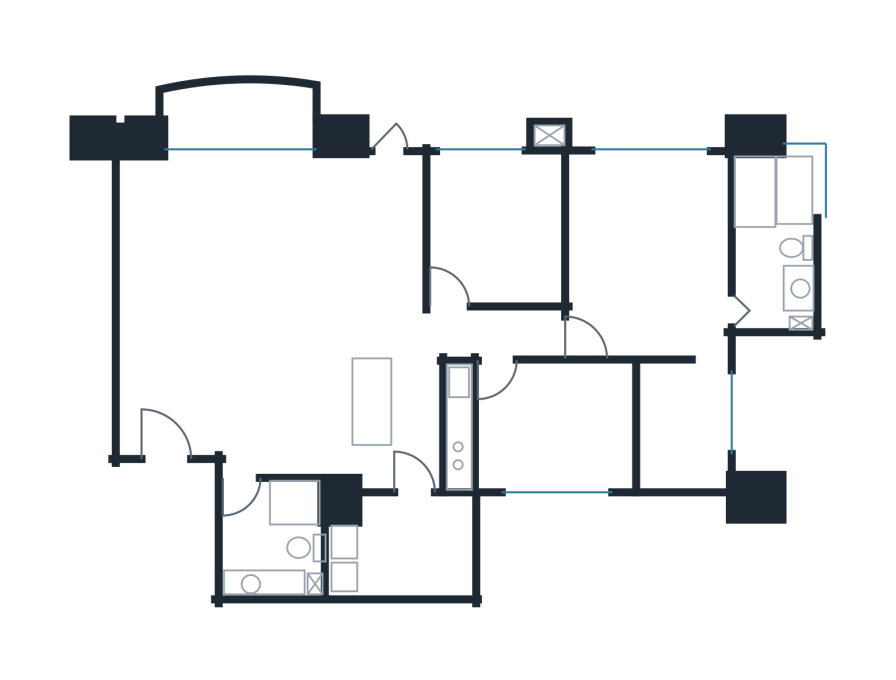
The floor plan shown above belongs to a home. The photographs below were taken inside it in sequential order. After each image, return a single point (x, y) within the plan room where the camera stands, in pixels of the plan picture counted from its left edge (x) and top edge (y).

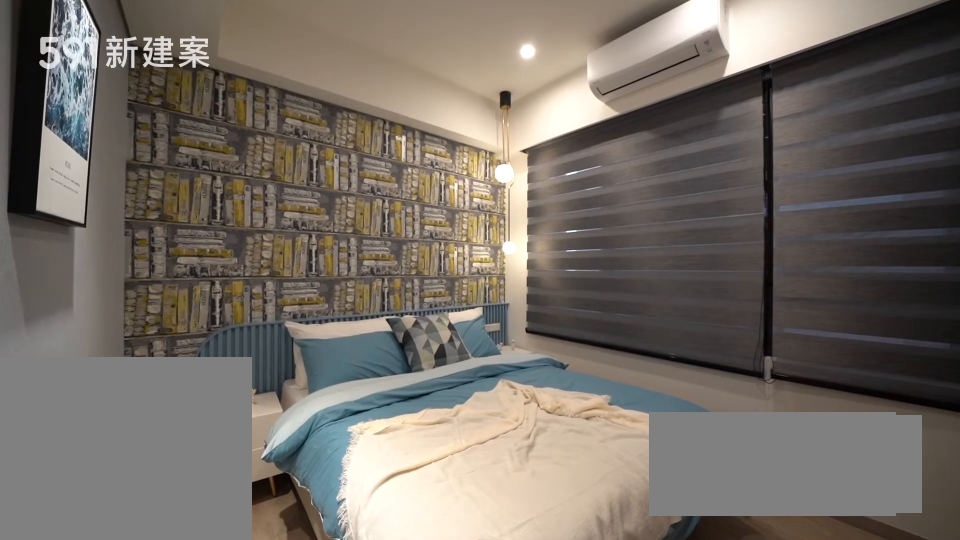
(558, 429)
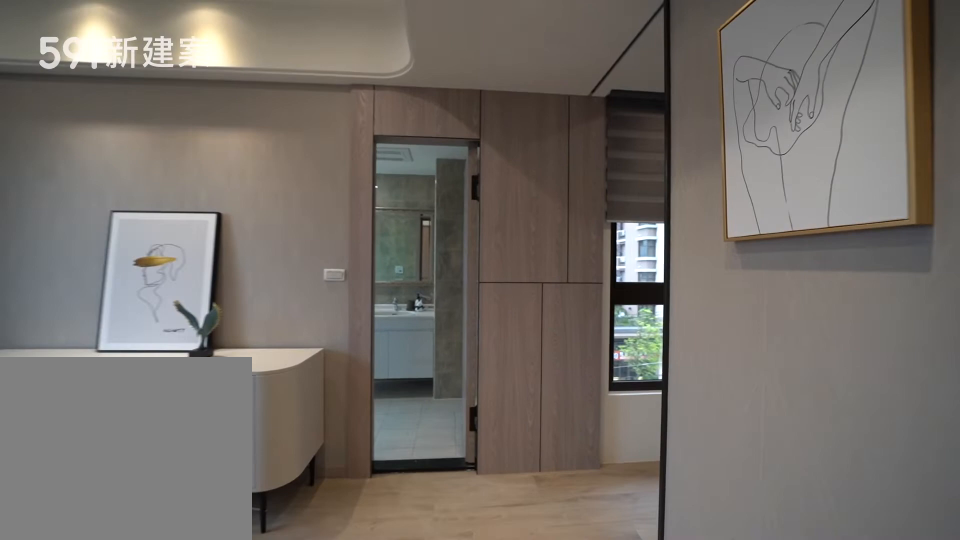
(659, 297)
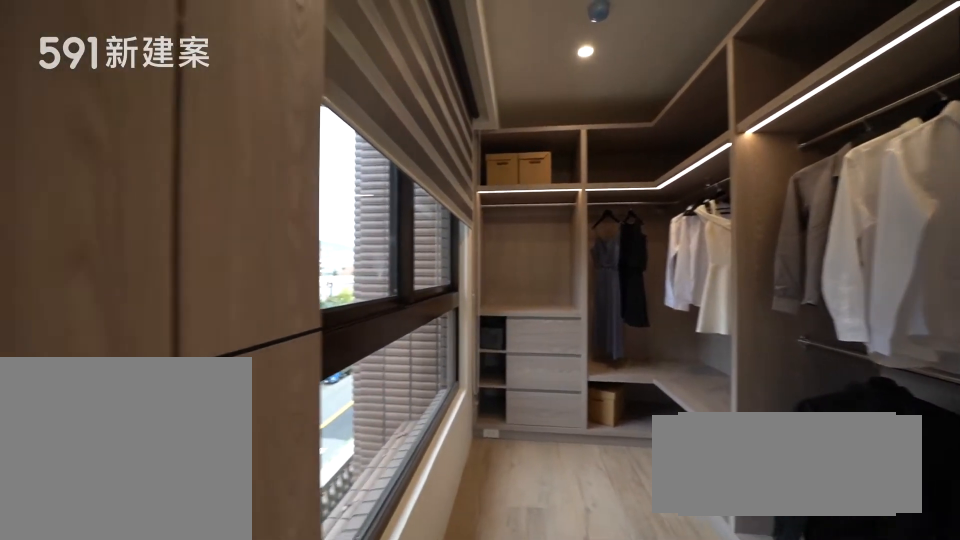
(659, 297)
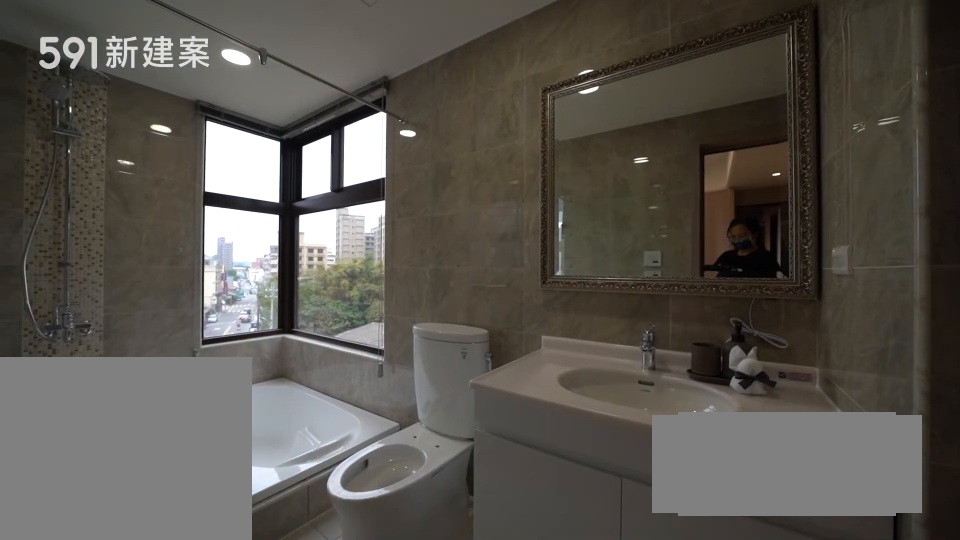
(776, 232)
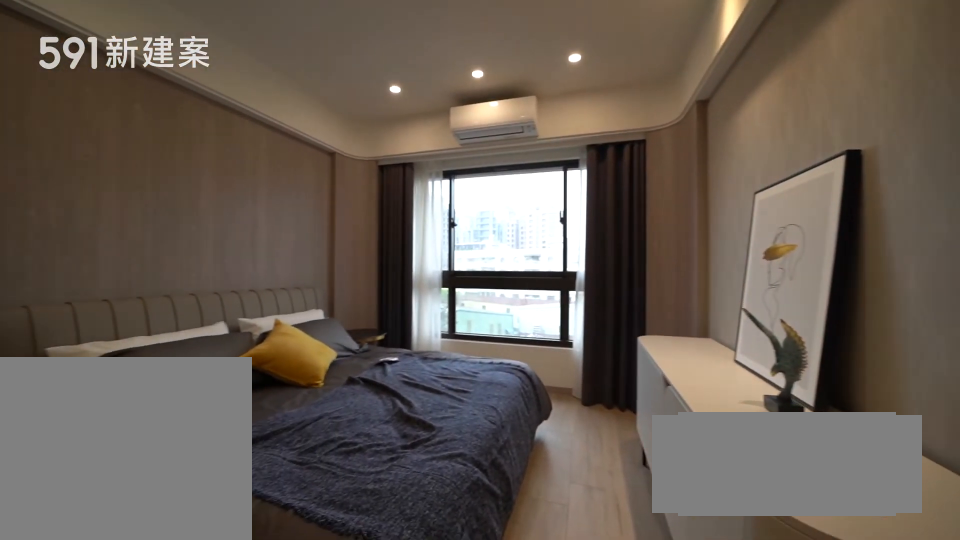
(660, 297)
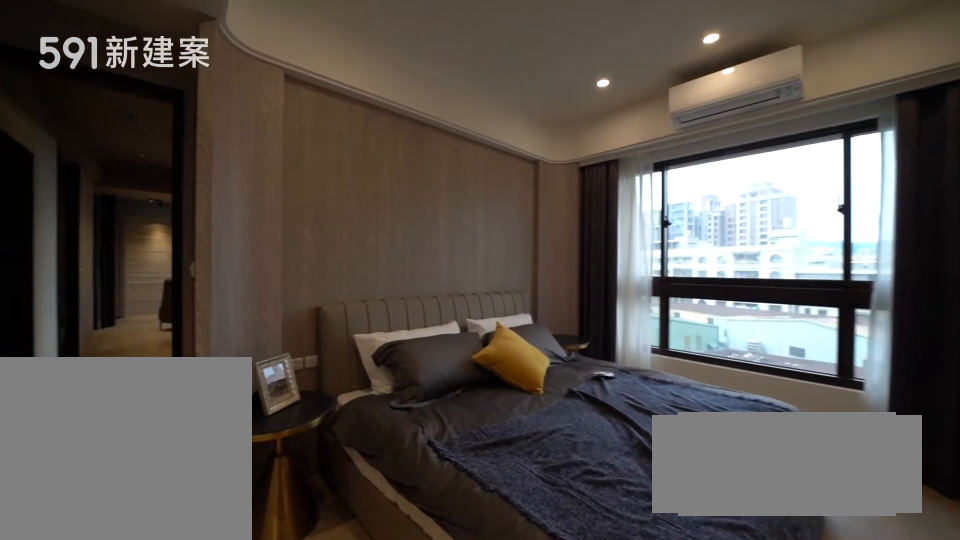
(660, 297)
